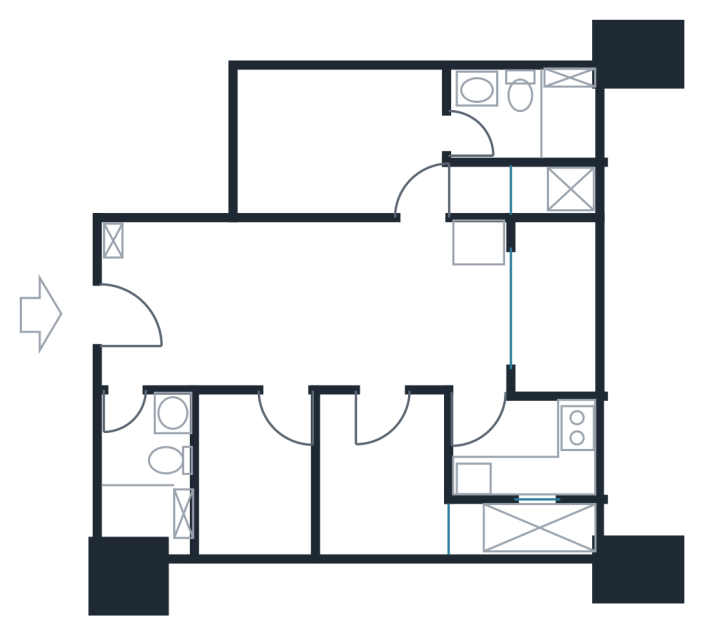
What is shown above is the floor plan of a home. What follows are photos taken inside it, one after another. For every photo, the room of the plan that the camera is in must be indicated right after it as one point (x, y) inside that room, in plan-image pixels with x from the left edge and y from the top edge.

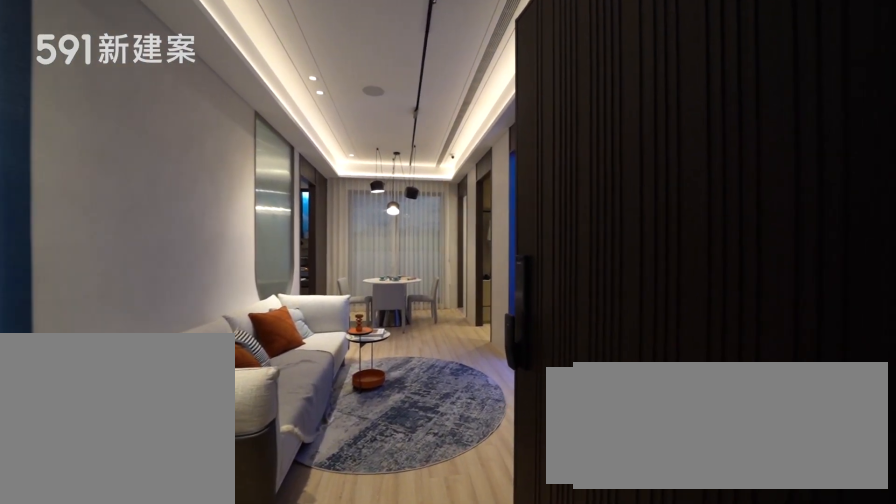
(134, 321)
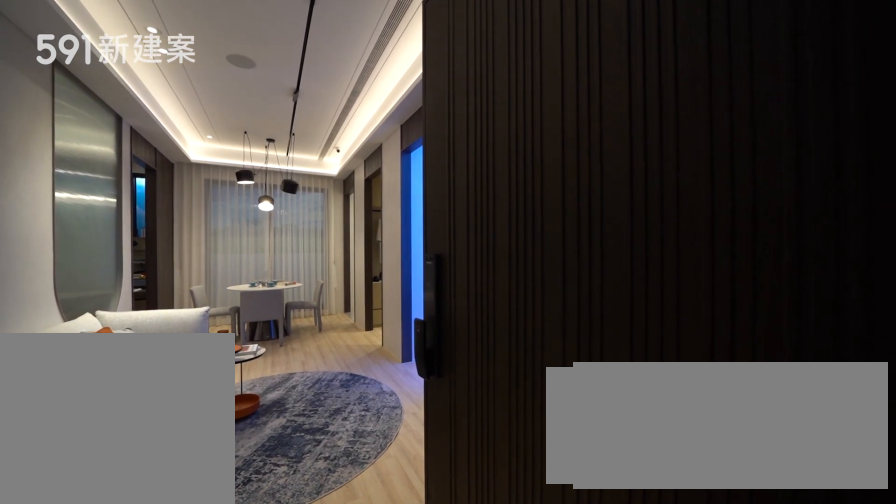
(134, 321)
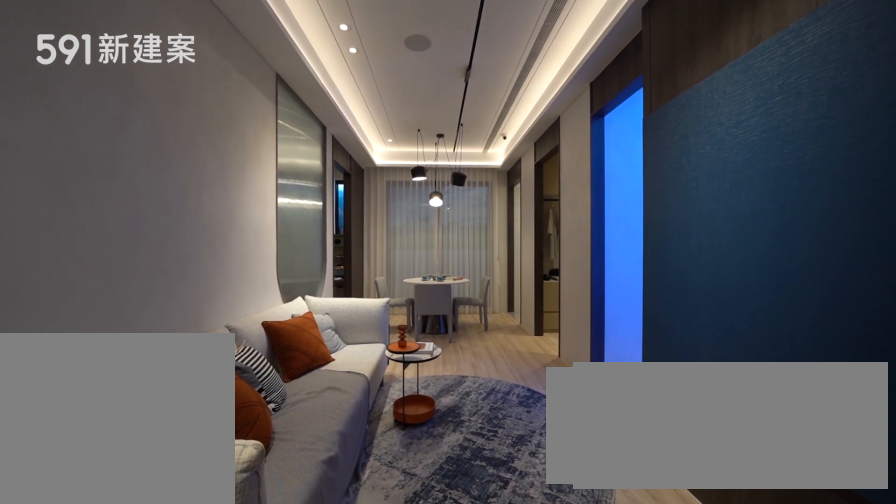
(224, 301)
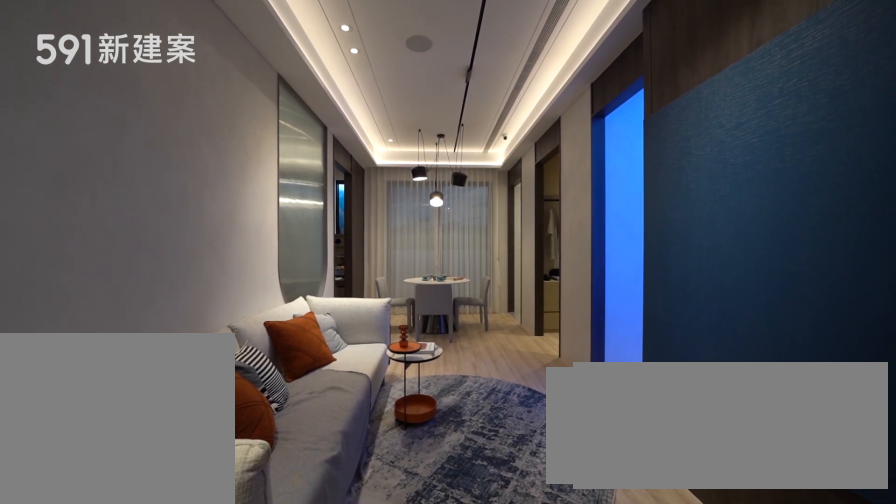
(224, 301)
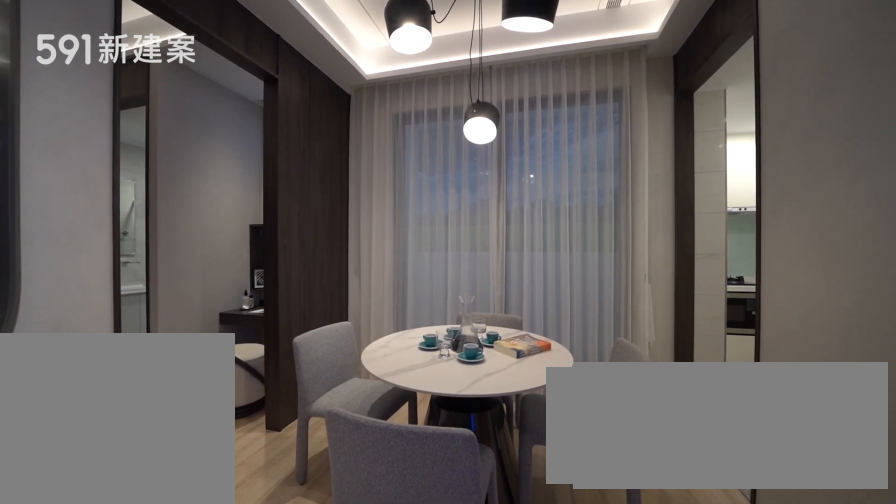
(428, 302)
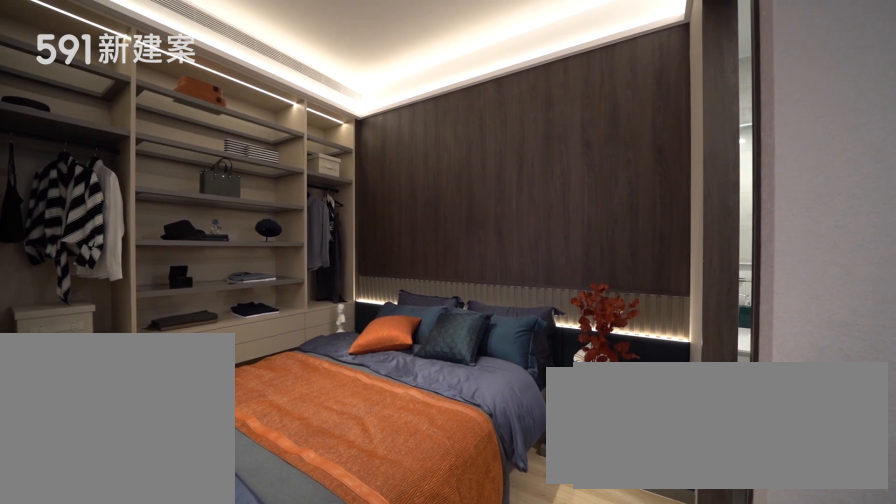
(352, 144)
